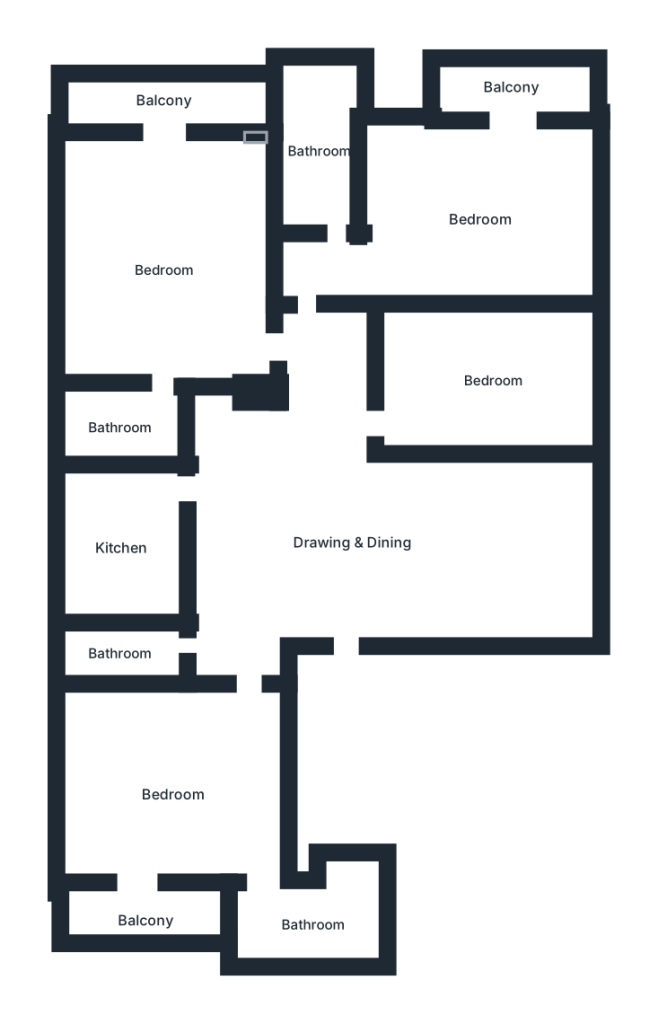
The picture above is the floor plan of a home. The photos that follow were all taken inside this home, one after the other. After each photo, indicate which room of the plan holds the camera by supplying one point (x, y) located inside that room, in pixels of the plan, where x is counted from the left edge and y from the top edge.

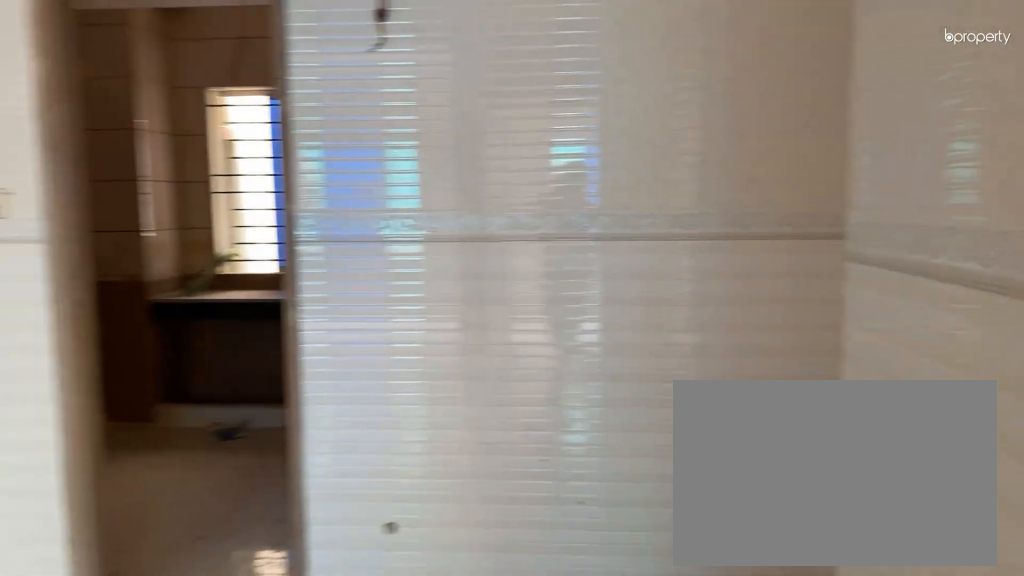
(352, 541)
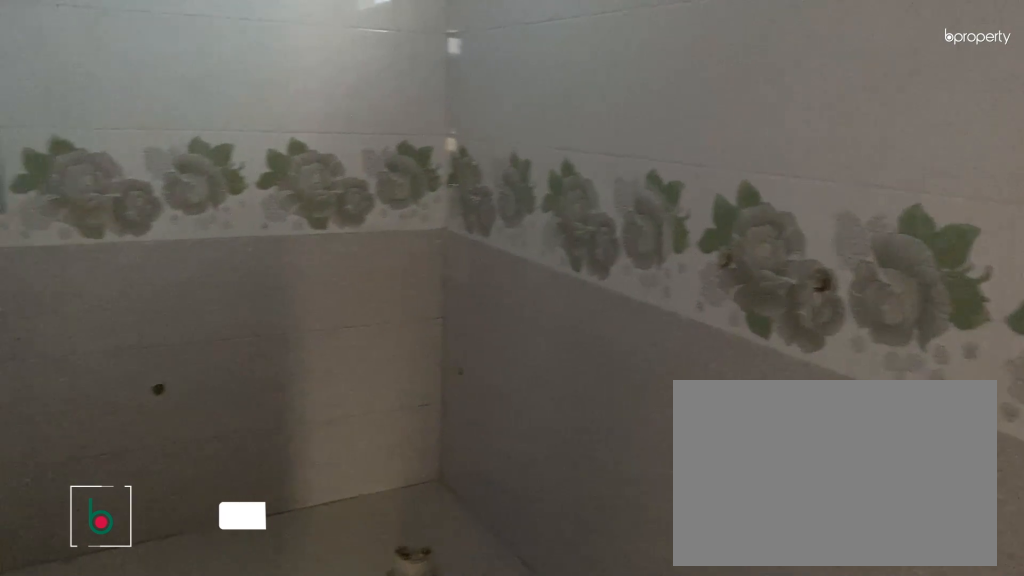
(311, 922)
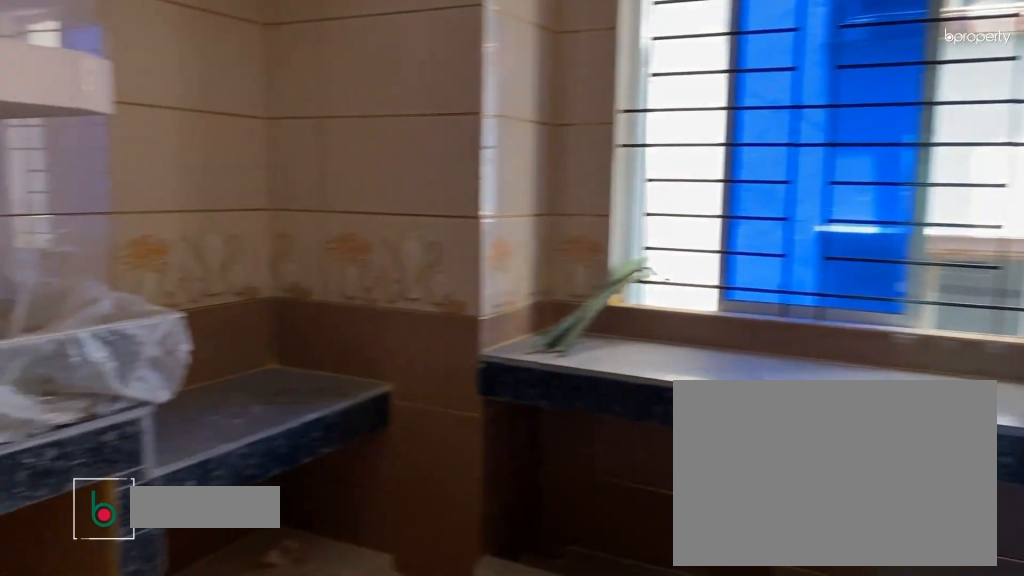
(122, 550)
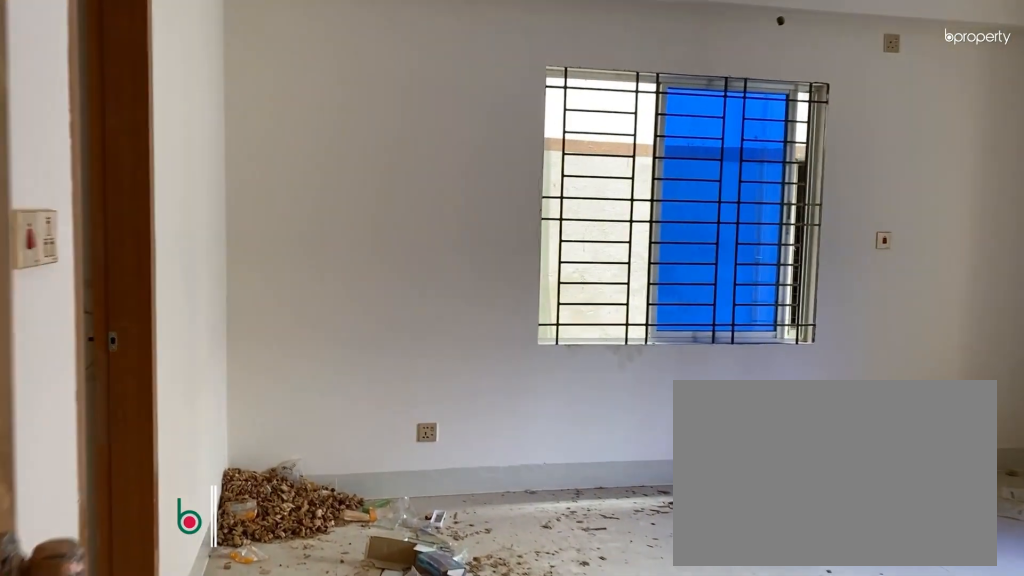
(164, 270)
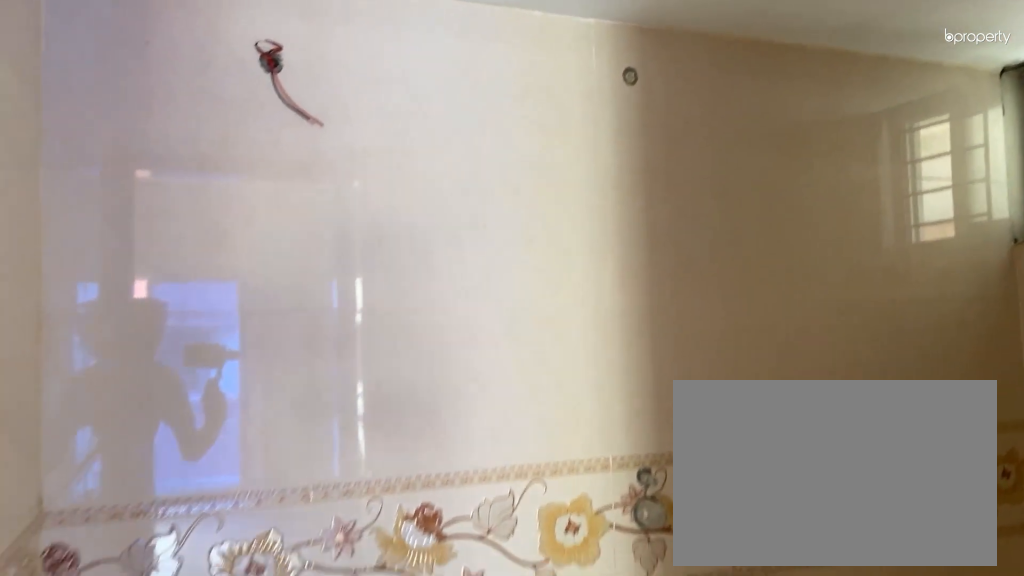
(120, 426)
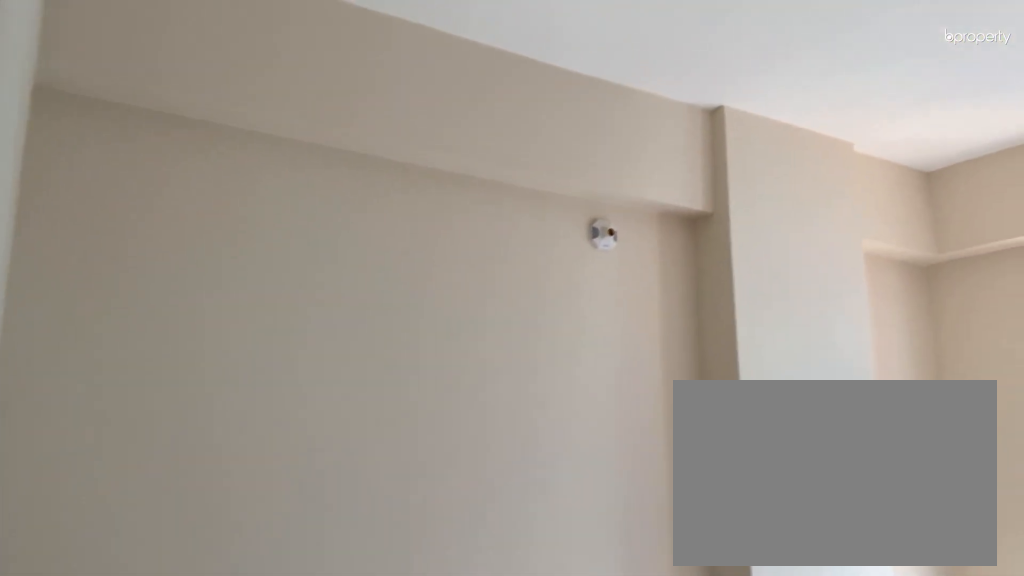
(490, 380)
